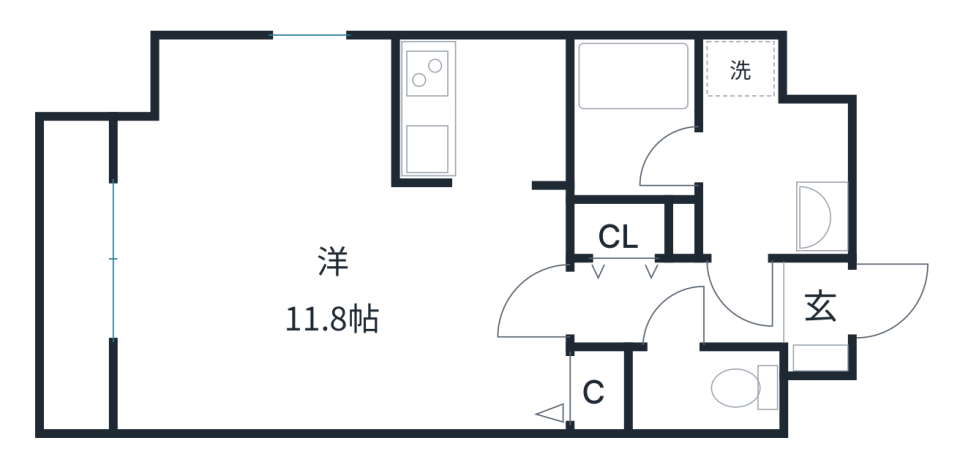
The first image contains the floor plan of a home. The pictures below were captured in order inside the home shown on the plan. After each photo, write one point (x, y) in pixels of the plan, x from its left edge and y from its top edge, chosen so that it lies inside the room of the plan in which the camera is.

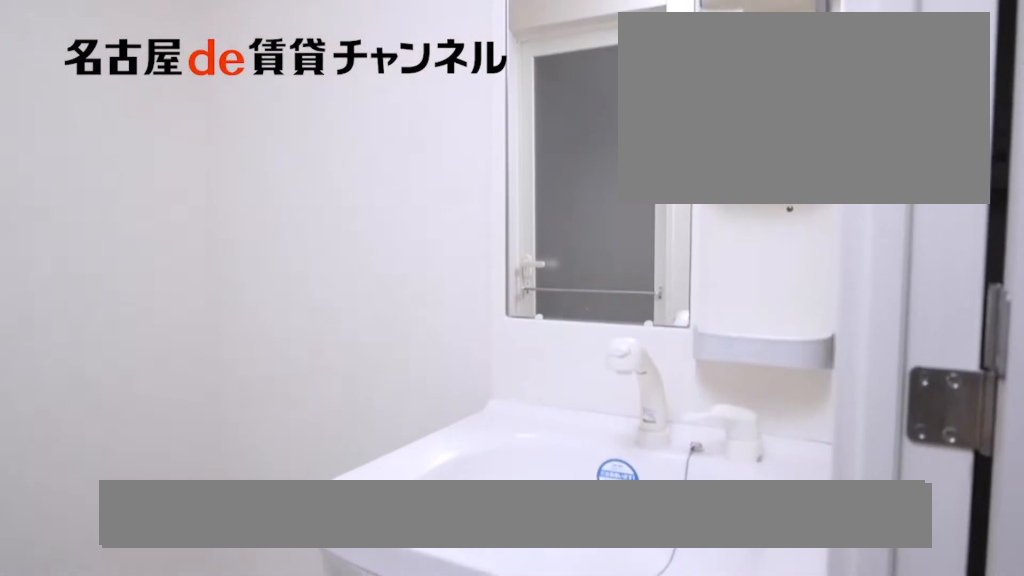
(771, 151)
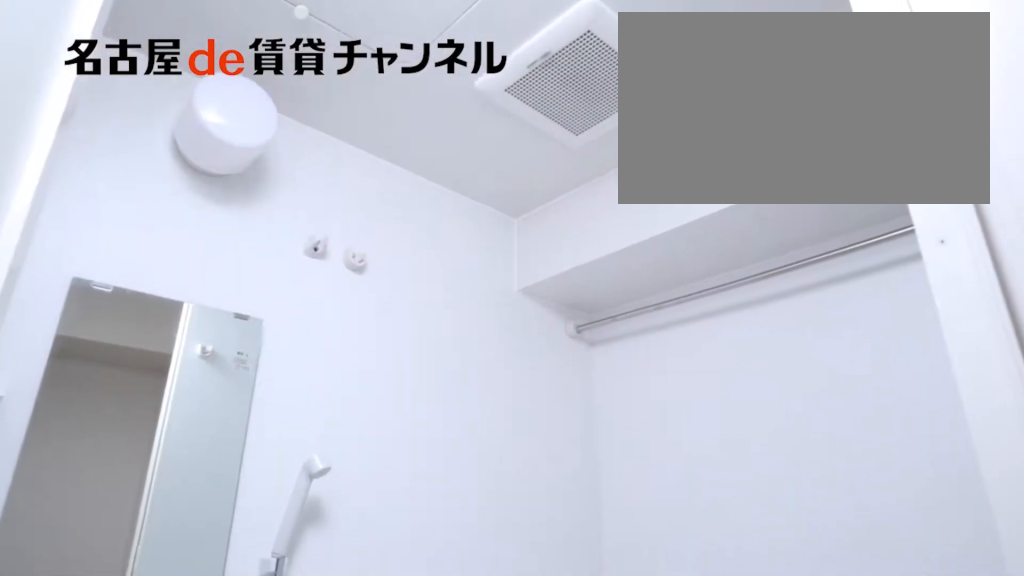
(633, 120)
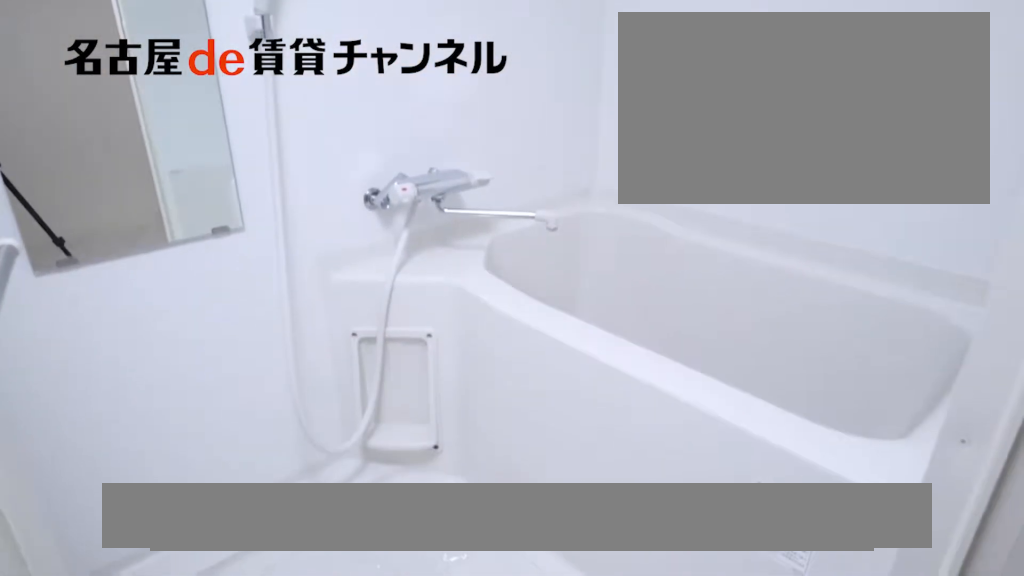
(633, 120)
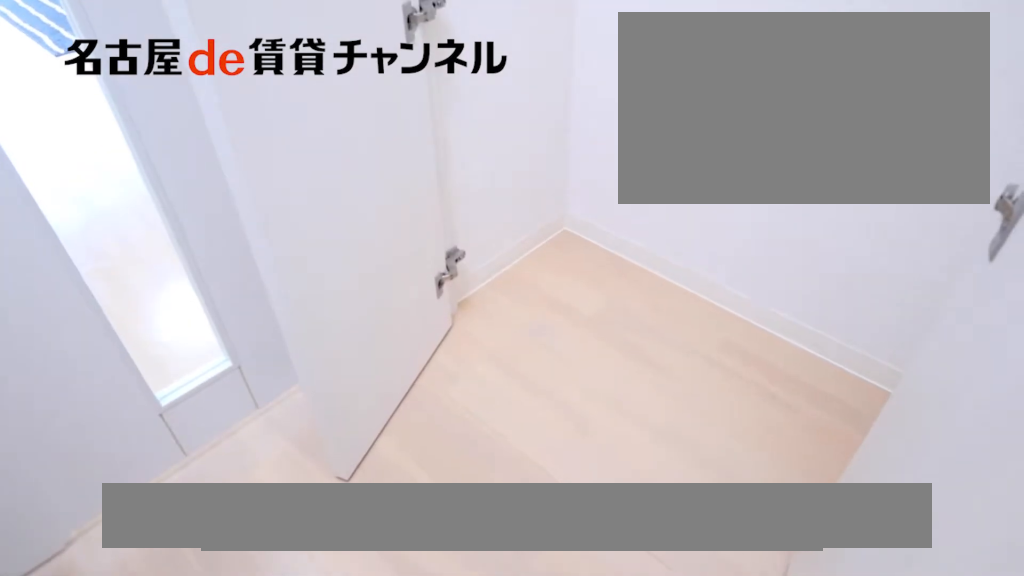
(622, 236)
